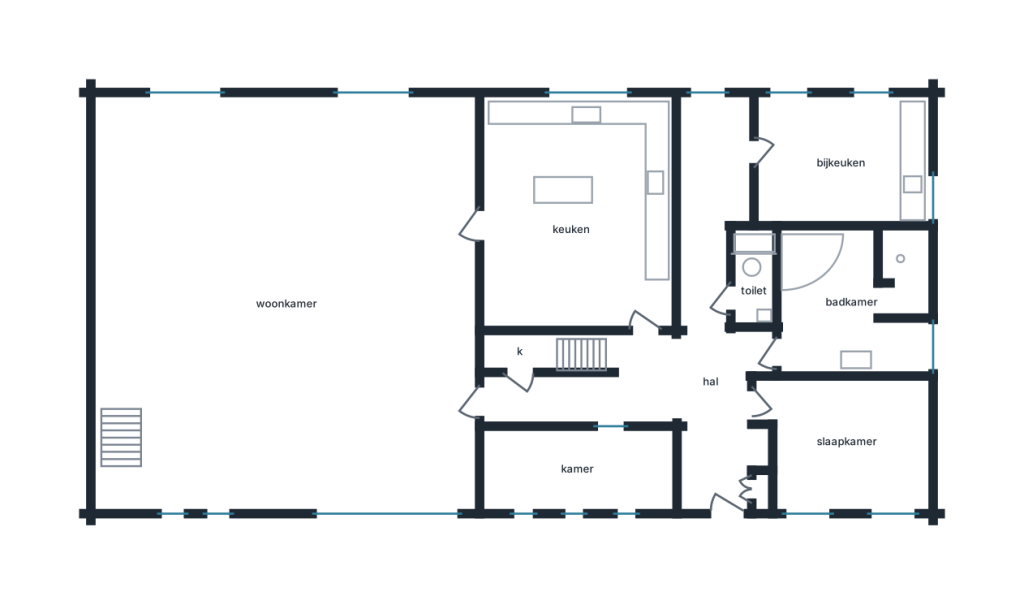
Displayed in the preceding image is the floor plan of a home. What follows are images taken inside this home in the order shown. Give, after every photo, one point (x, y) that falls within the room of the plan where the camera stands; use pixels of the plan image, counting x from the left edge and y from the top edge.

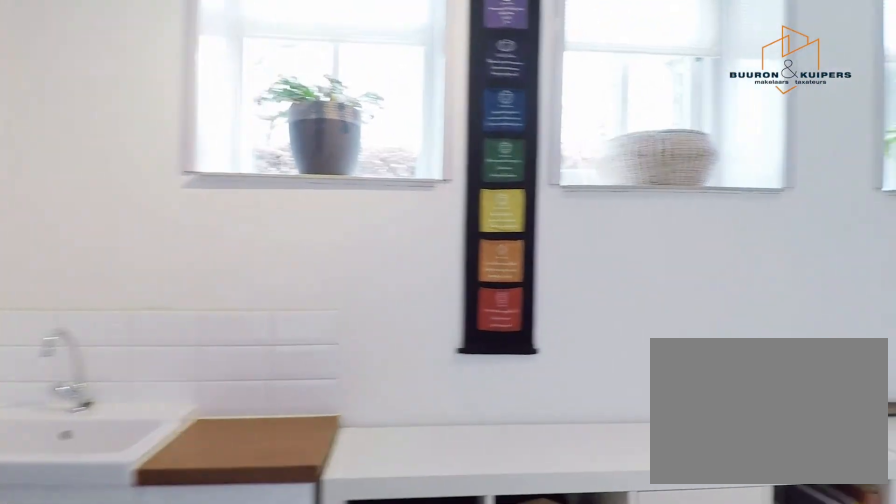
(577, 469)
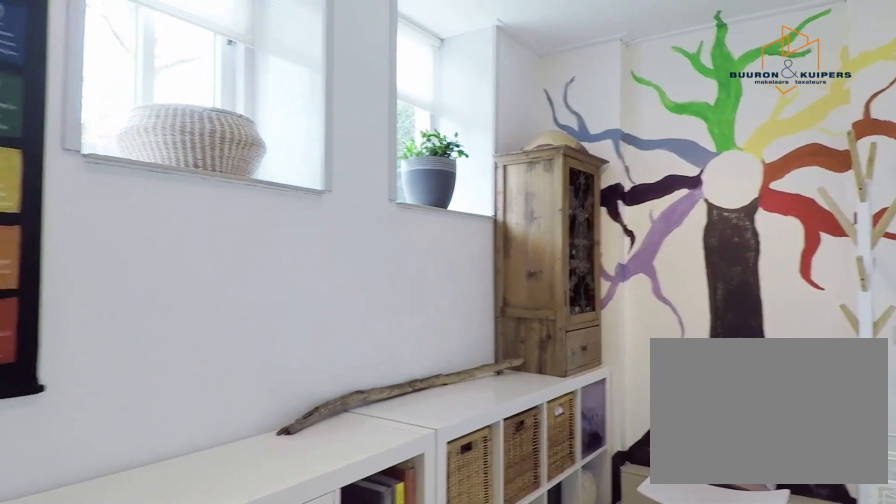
(577, 469)
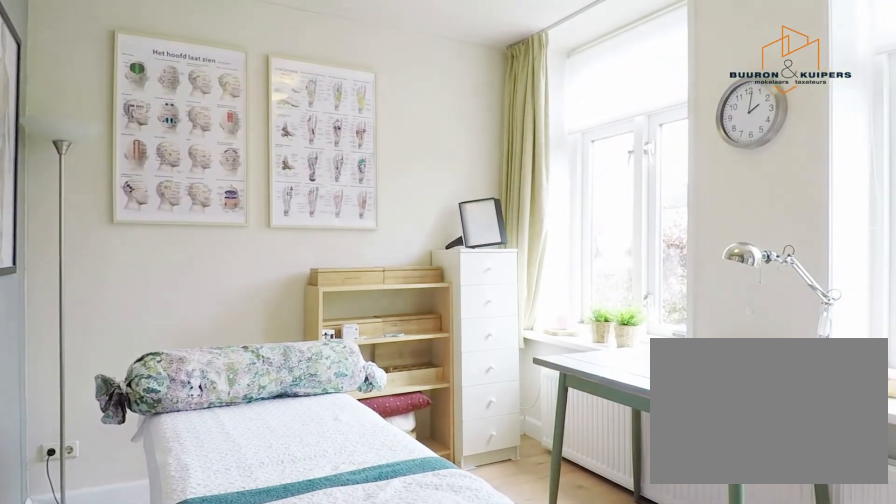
(847, 443)
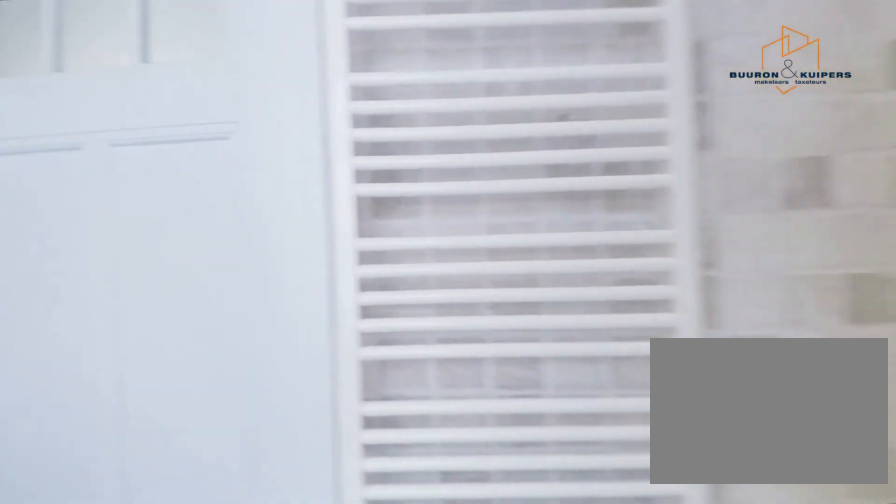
(852, 303)
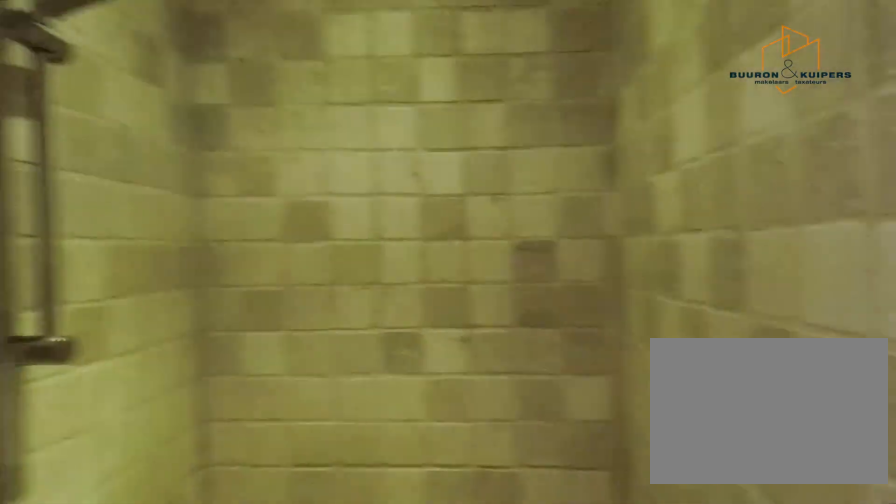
(852, 303)
